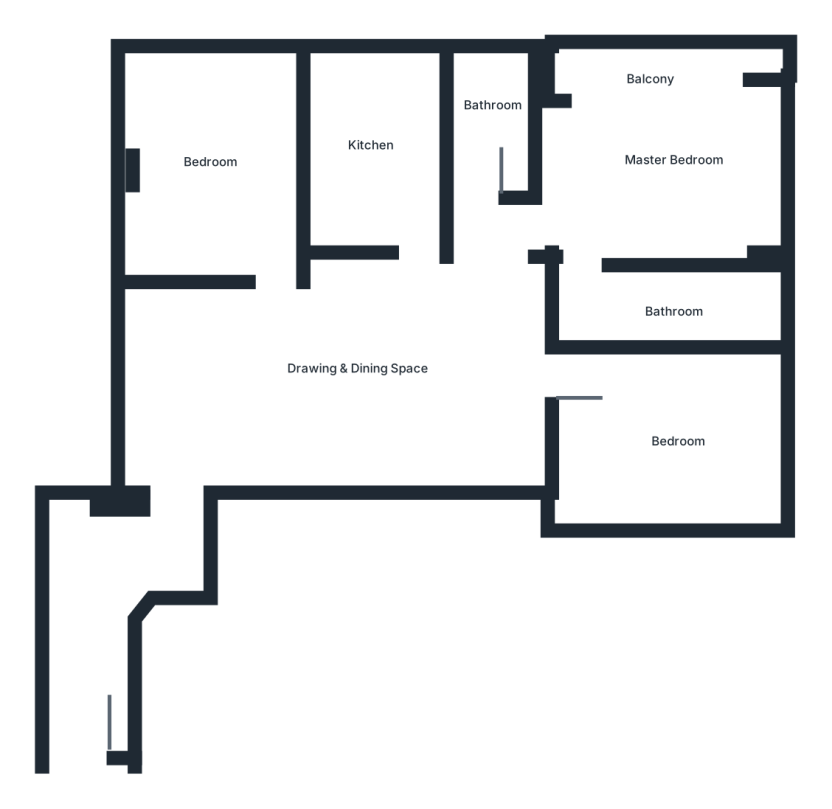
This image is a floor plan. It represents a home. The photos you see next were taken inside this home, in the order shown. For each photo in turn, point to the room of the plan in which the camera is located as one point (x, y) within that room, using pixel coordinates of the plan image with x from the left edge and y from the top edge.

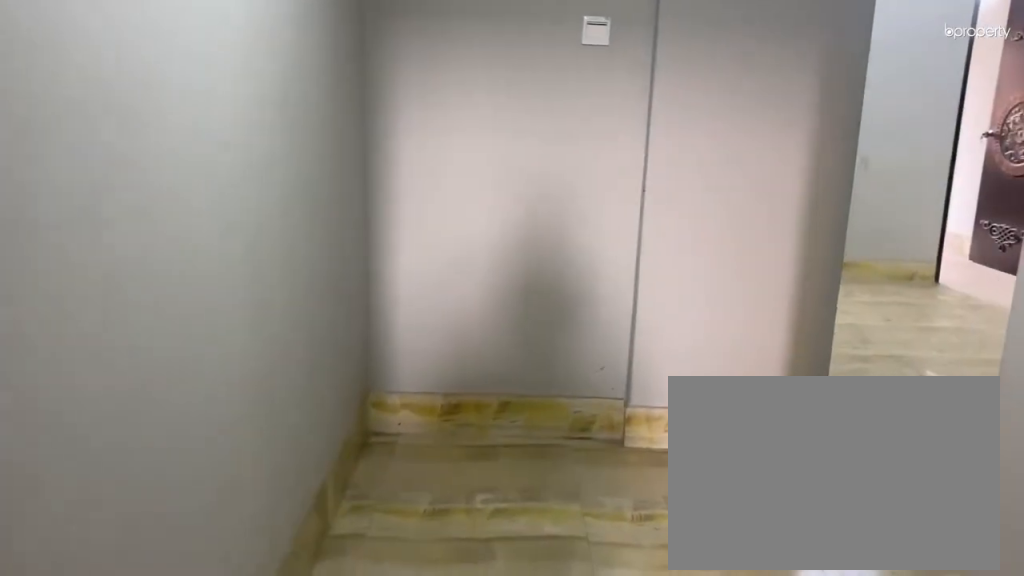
(84, 675)
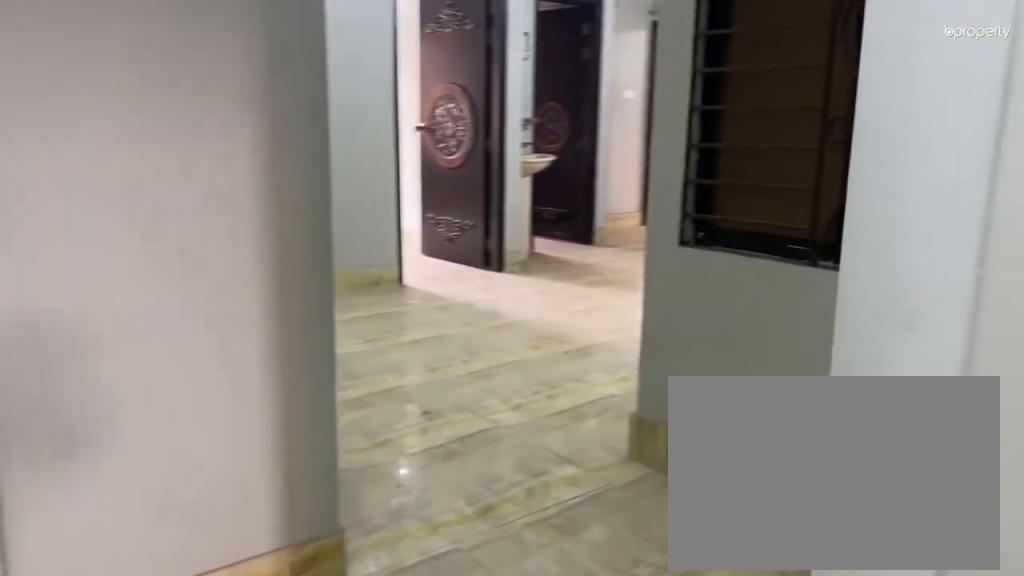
(84, 675)
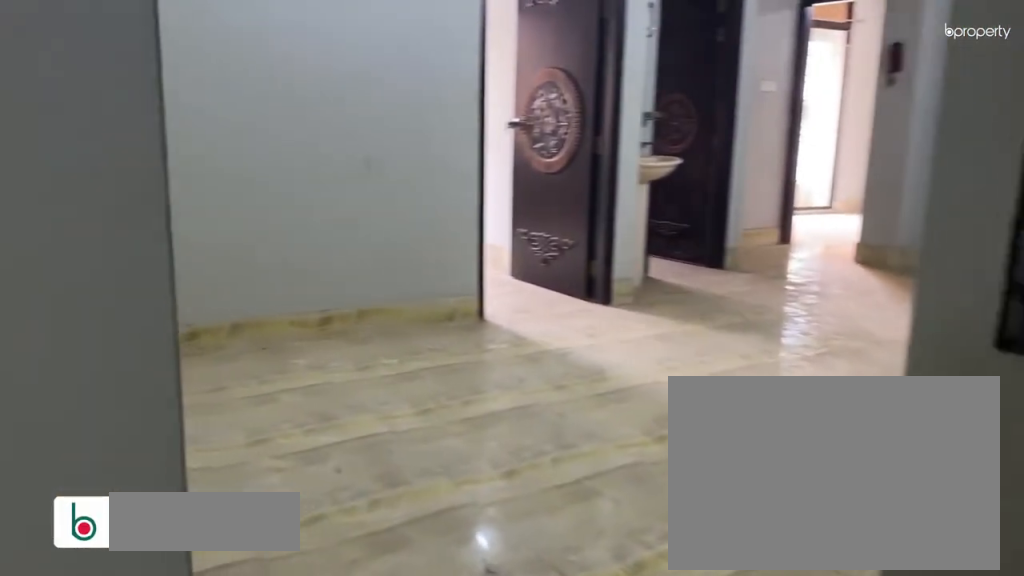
(212, 448)
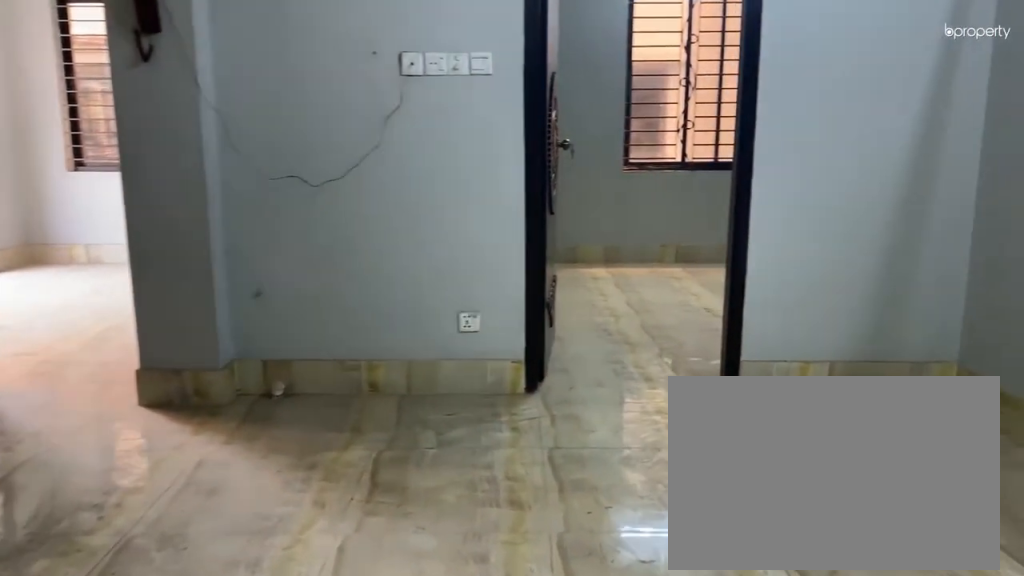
(351, 342)
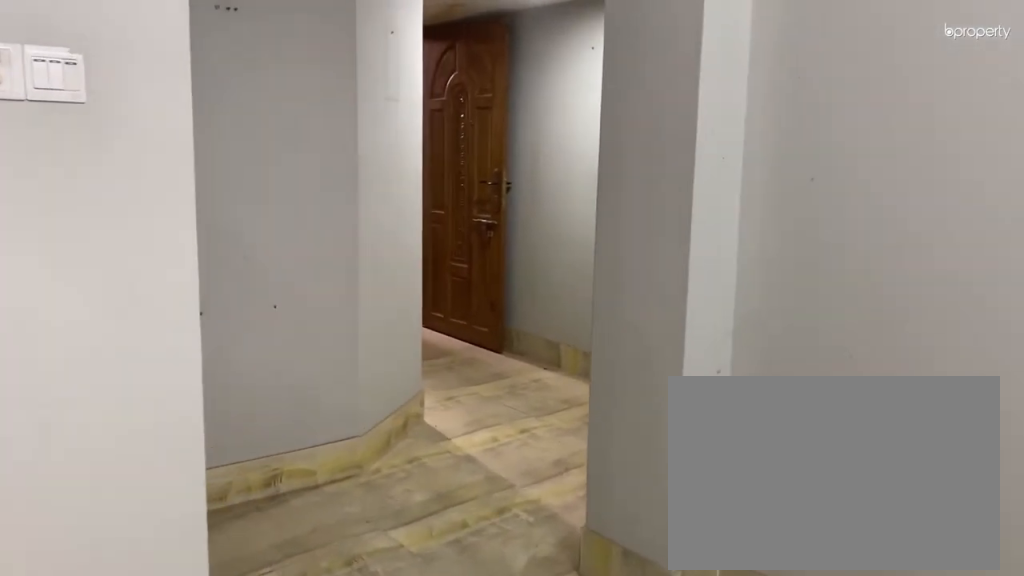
(352, 341)
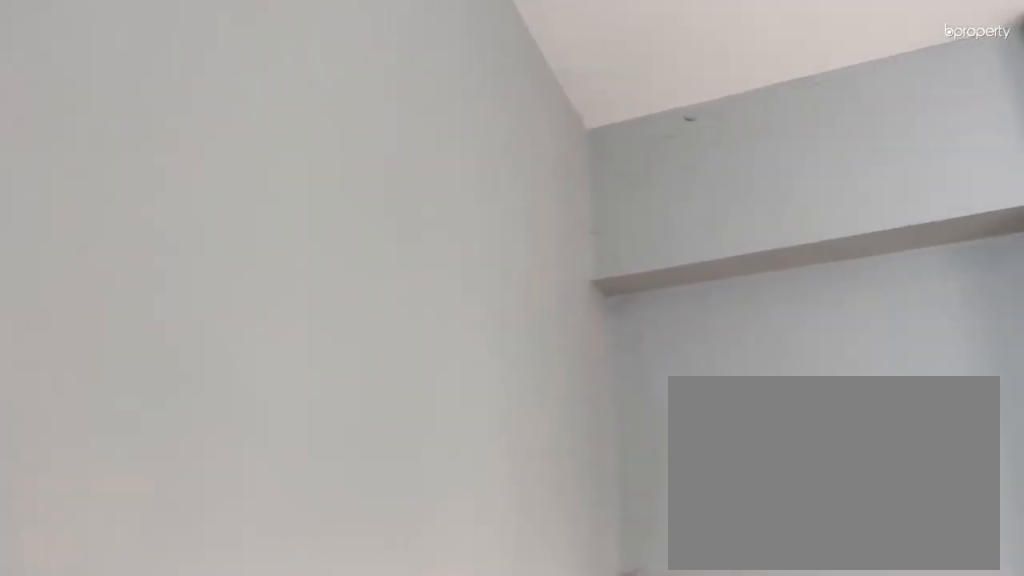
(200, 190)
